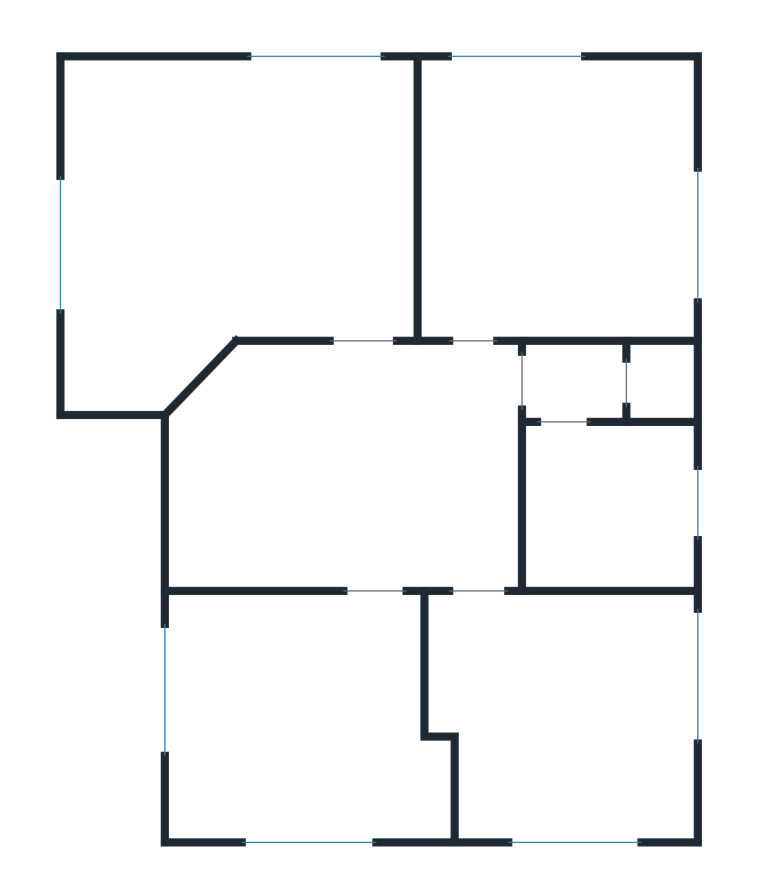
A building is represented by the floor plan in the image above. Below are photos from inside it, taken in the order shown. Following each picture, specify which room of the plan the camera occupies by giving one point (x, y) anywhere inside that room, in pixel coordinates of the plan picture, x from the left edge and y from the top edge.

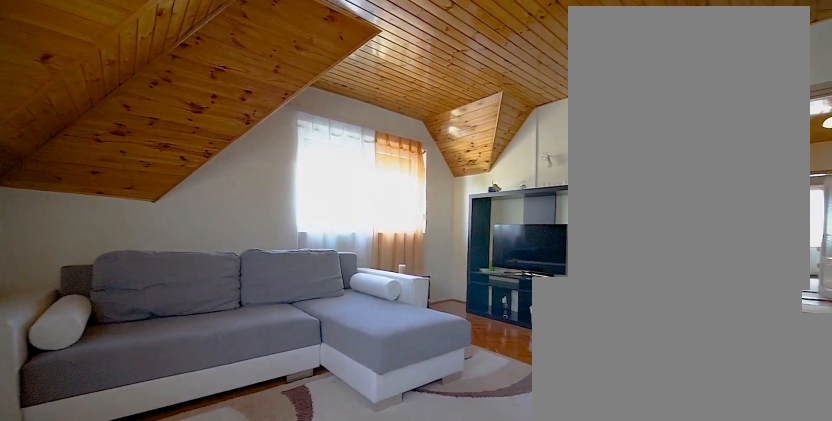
(299, 728)
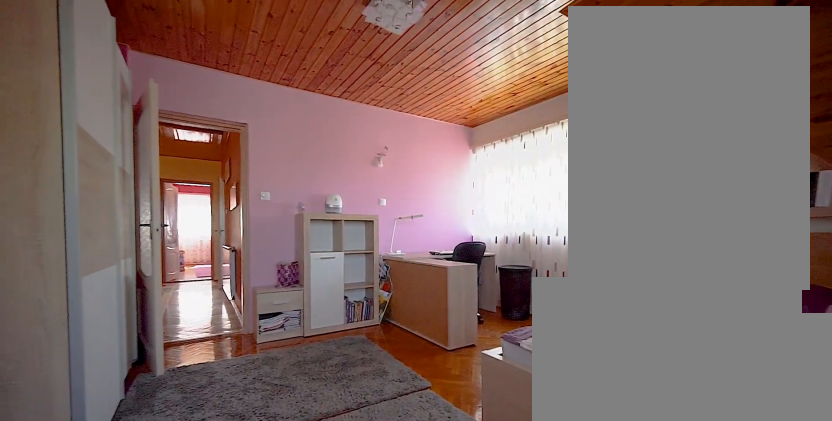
(575, 728)
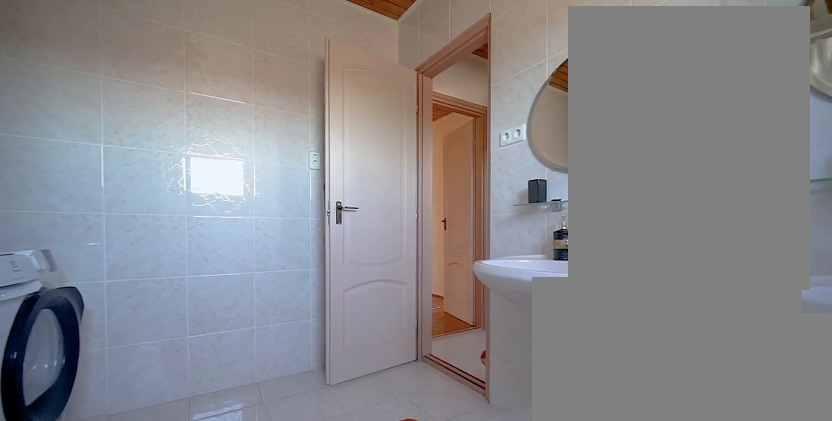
(609, 511)
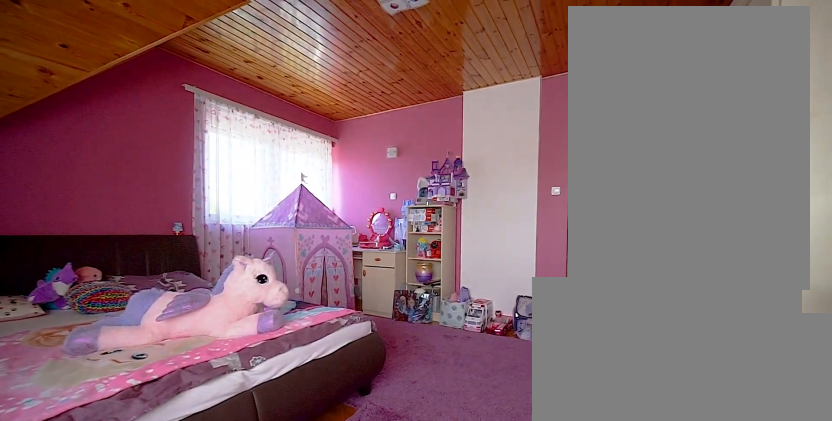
(558, 199)
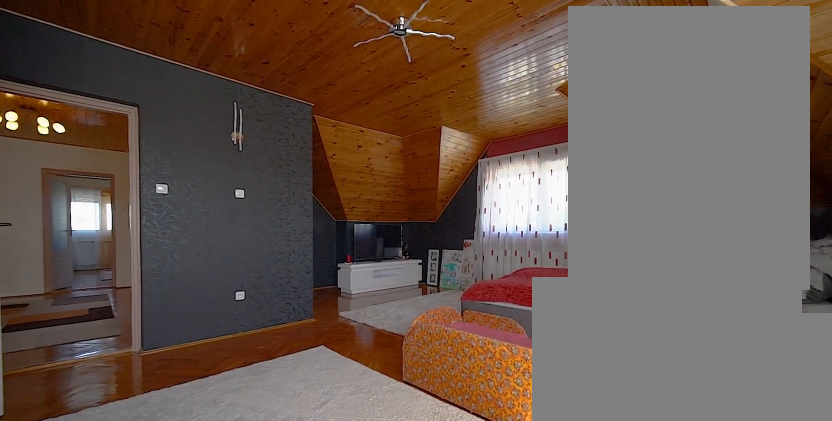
(257, 199)
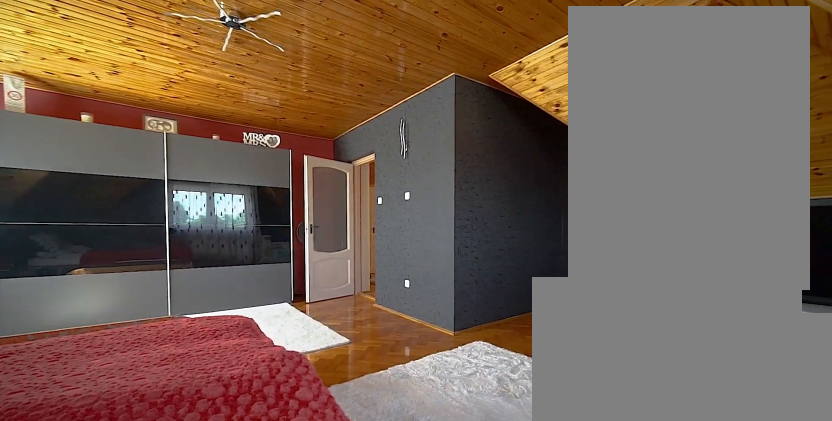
(257, 199)
